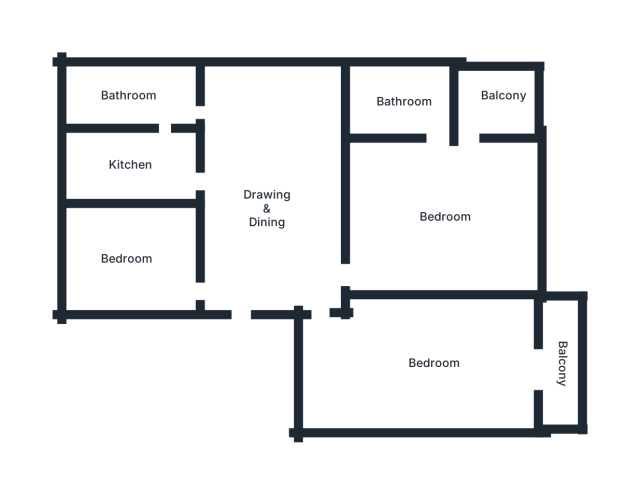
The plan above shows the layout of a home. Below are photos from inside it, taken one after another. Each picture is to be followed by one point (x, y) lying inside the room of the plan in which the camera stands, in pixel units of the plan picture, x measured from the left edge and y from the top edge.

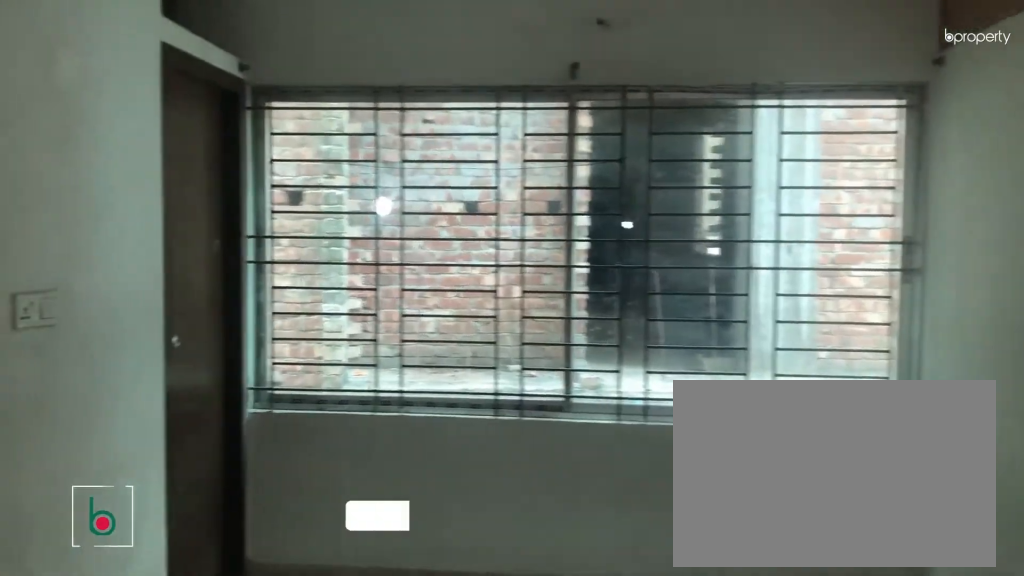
(272, 208)
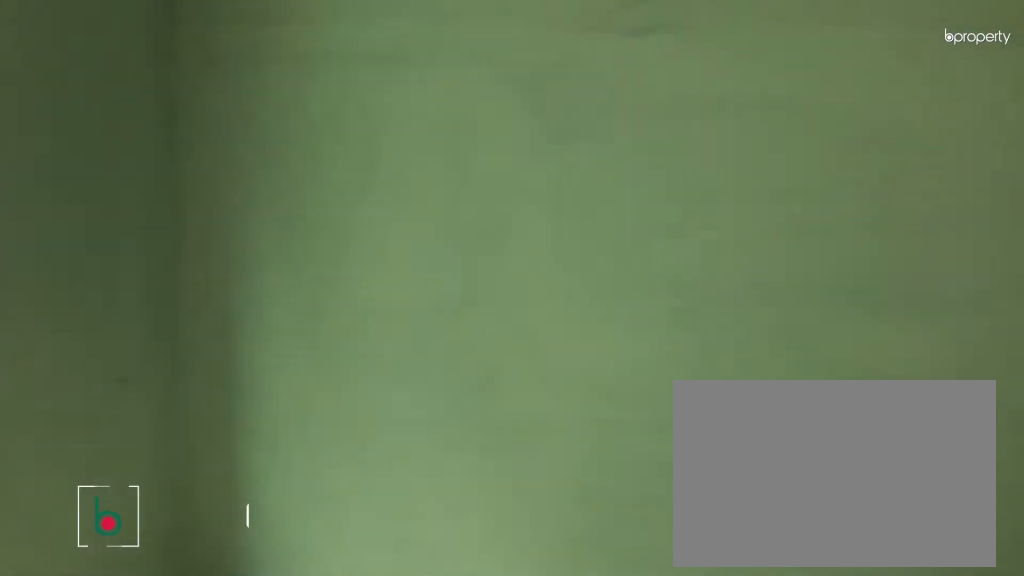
(126, 260)
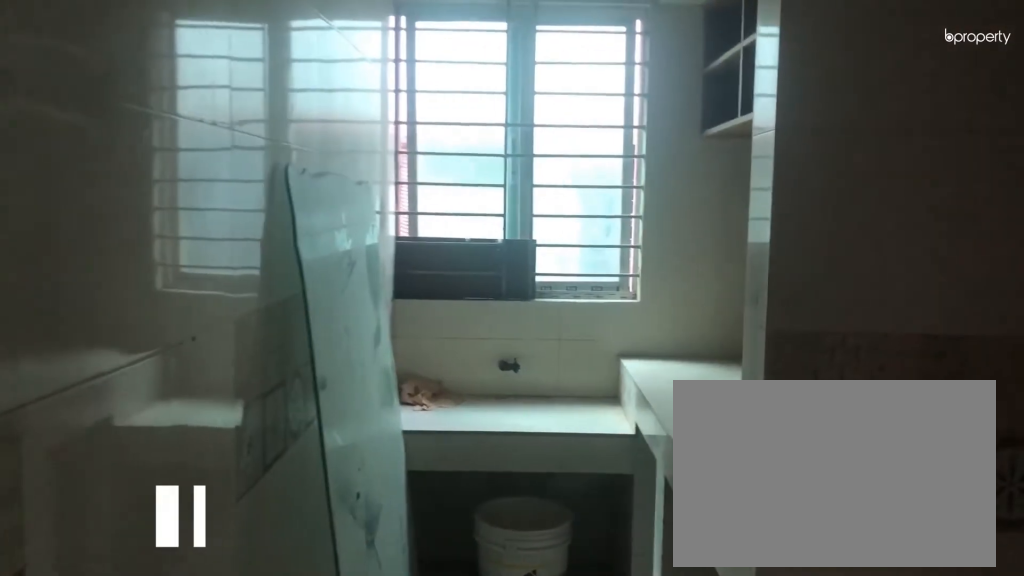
(137, 161)
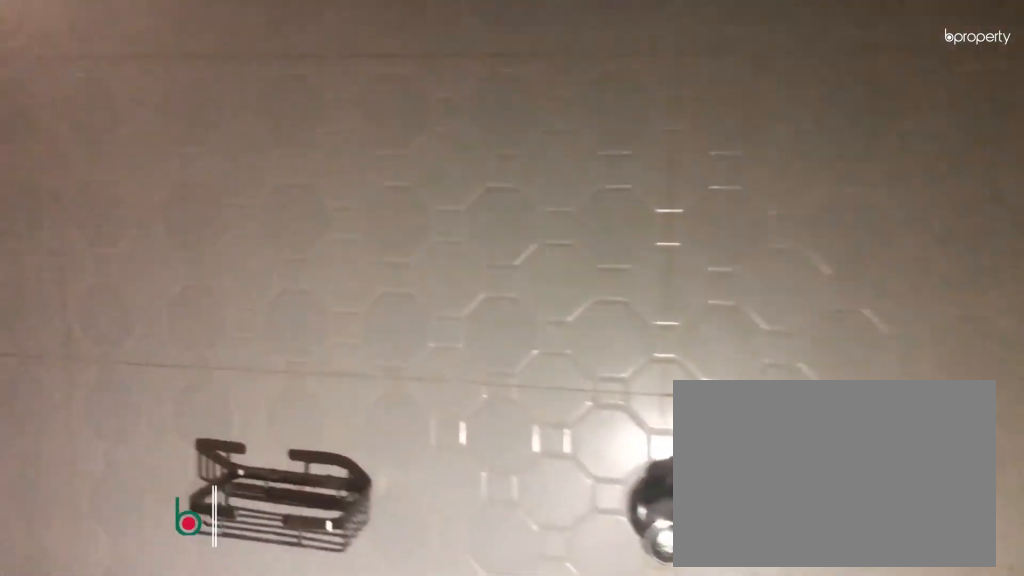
(130, 95)
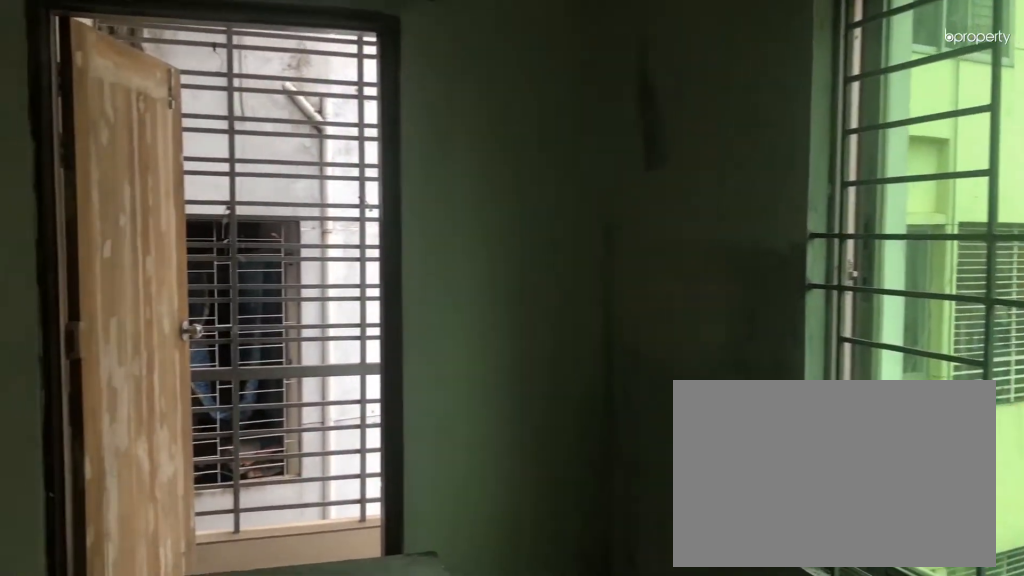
(447, 215)
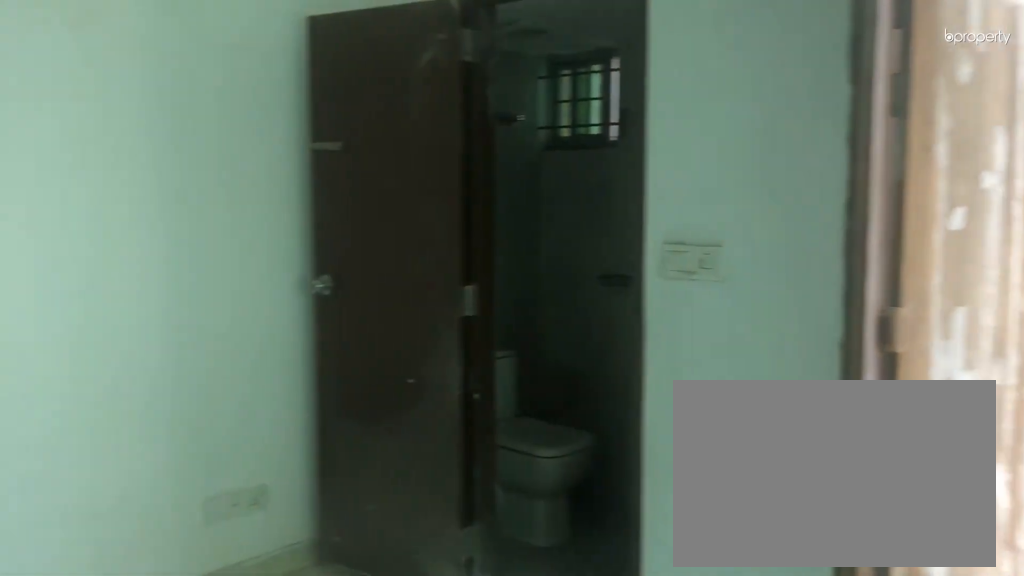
(447, 215)
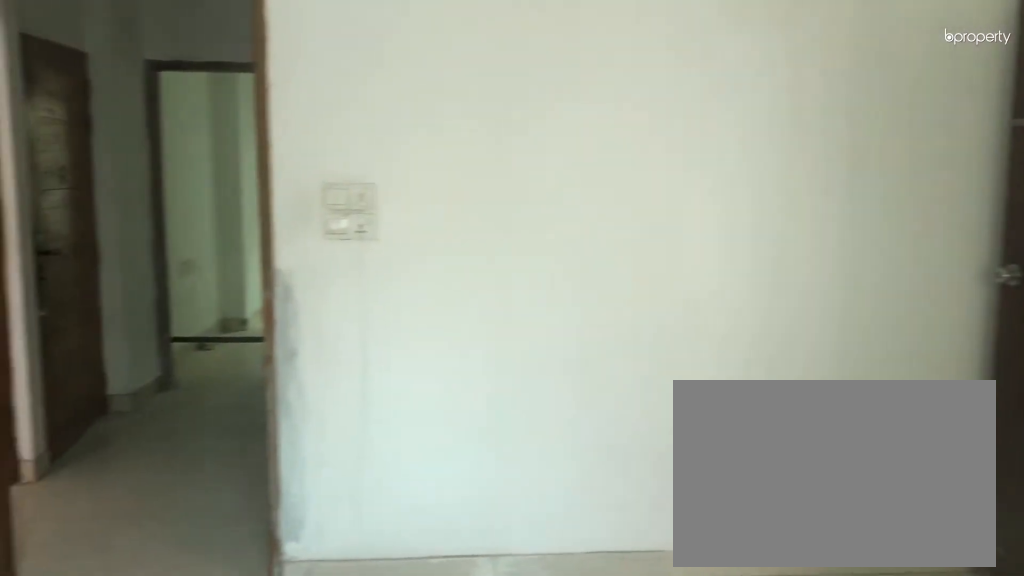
(447, 215)
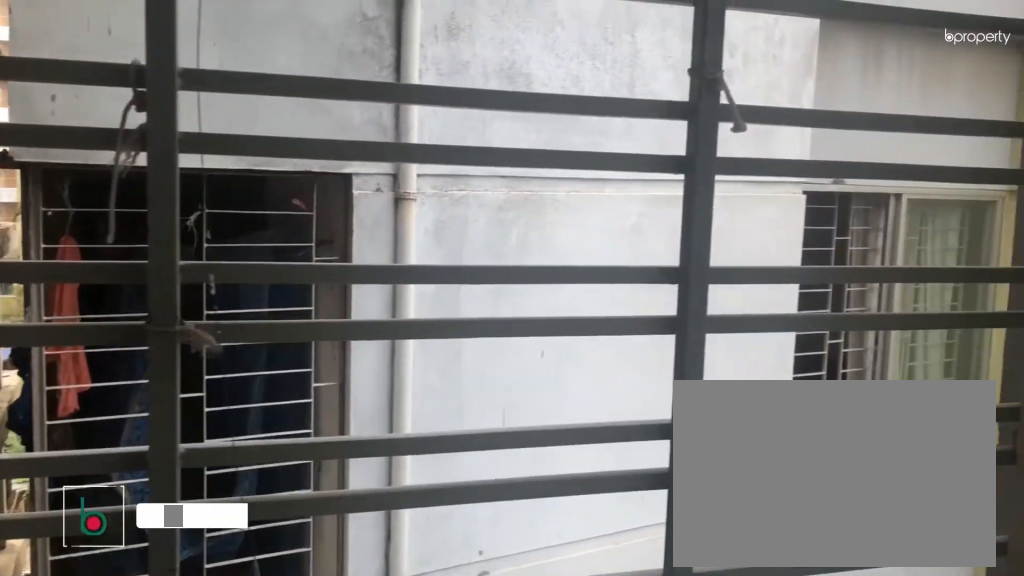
(500, 103)
